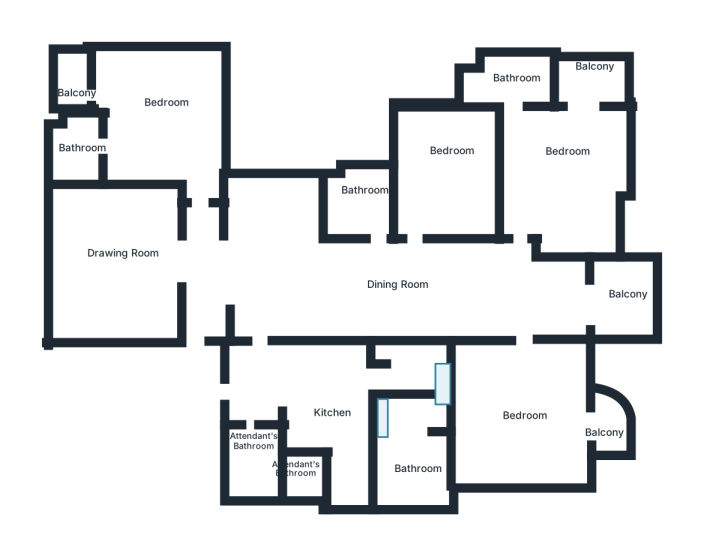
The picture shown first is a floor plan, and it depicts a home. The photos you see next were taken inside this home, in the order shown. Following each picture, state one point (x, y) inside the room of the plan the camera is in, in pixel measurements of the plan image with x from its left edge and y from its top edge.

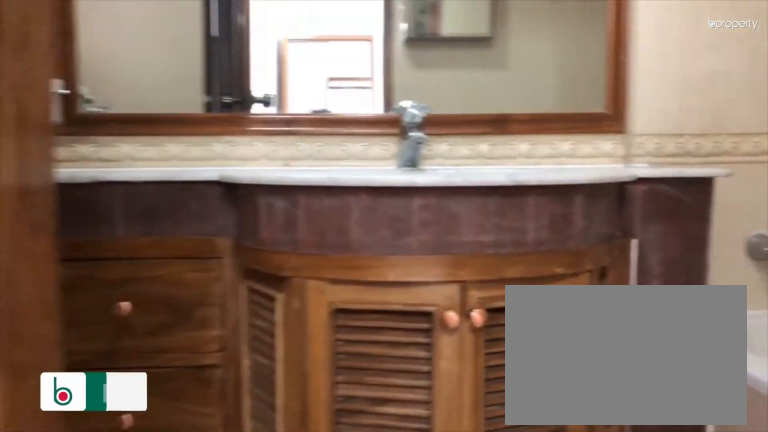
(509, 82)
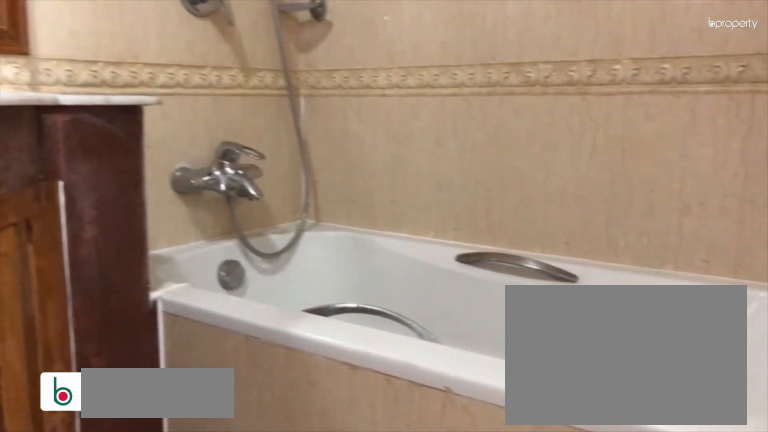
(509, 82)
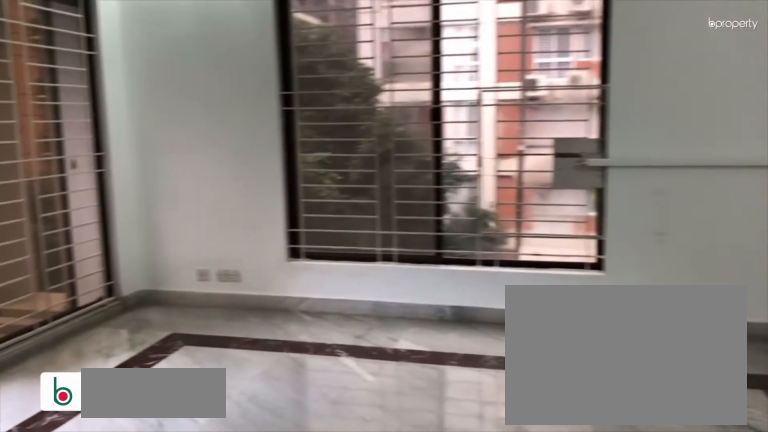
(530, 414)
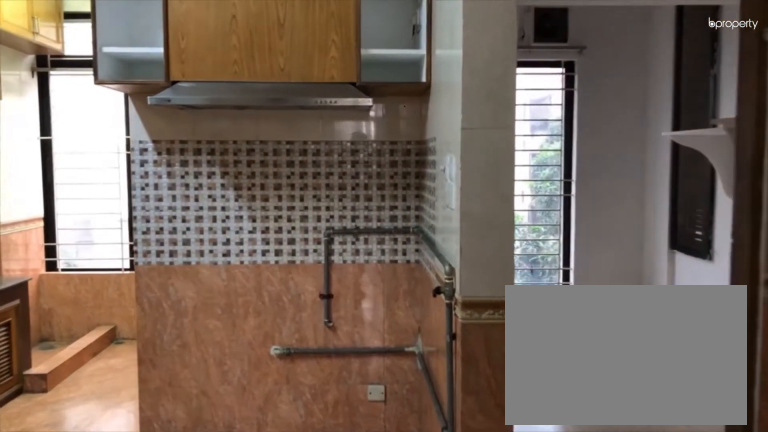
(321, 394)
